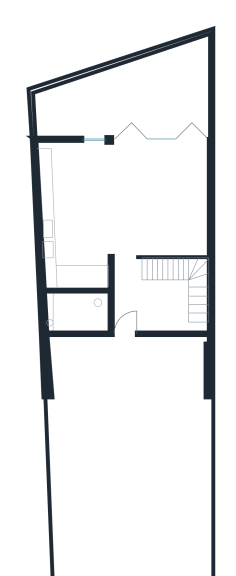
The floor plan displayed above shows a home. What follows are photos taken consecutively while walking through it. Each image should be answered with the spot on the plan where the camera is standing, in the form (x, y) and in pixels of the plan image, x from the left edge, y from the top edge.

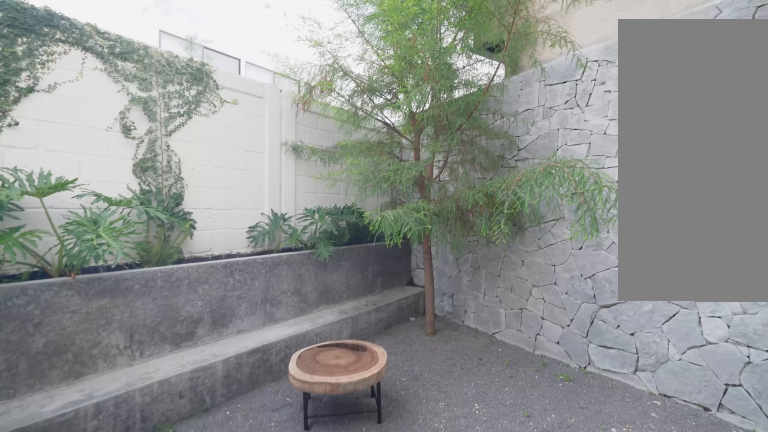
(125, 128)
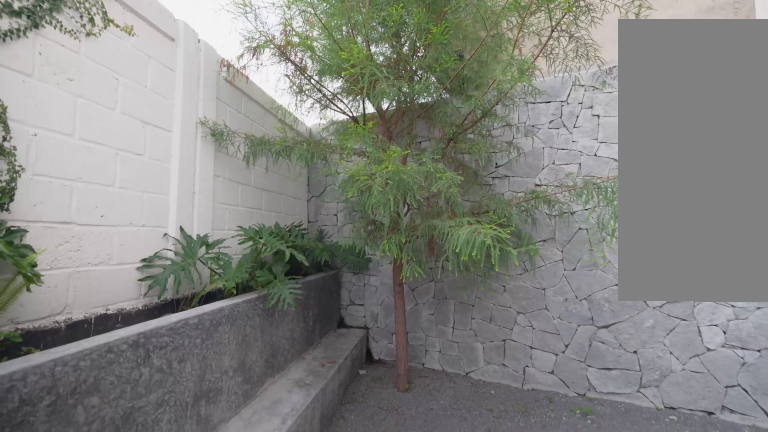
(130, 86)
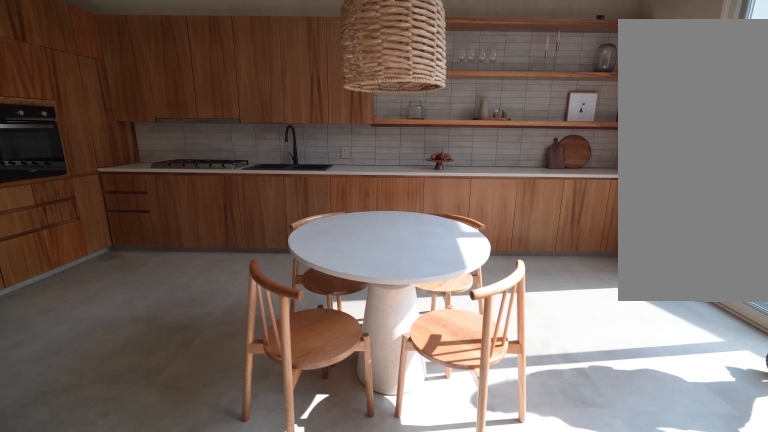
(119, 157)
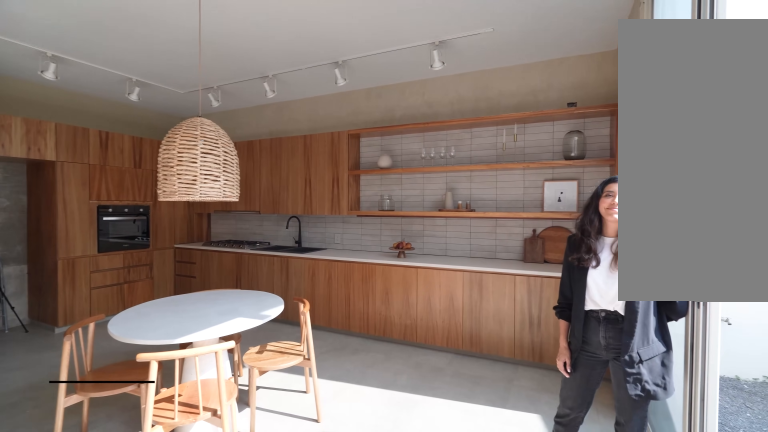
(132, 179)
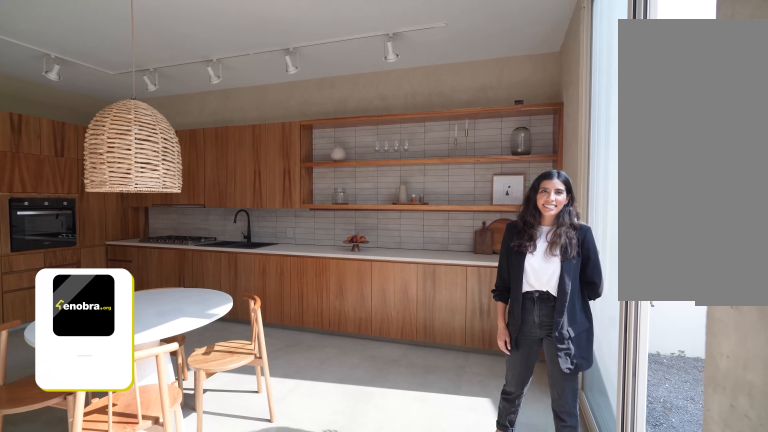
(132, 179)
